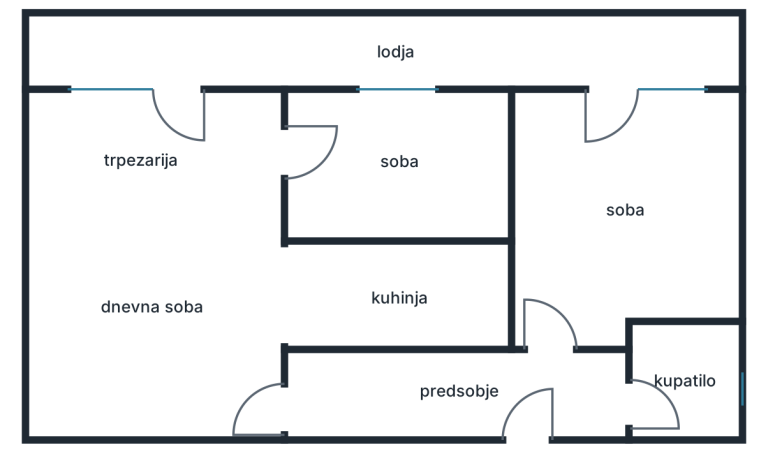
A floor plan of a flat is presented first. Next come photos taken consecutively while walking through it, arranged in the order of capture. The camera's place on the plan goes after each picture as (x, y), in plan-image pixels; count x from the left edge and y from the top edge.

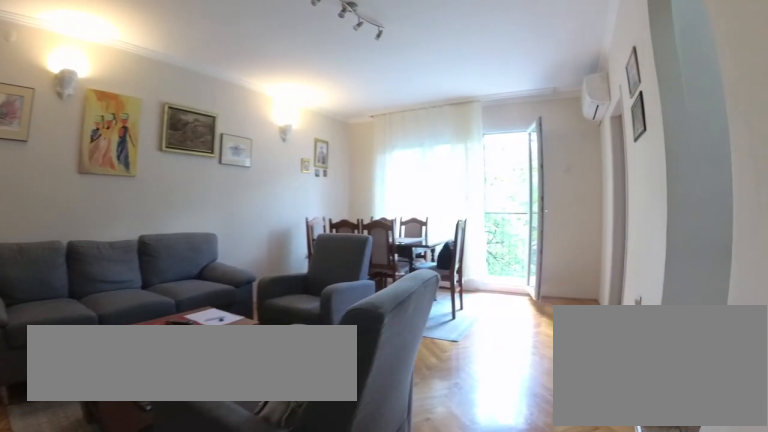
(257, 401)
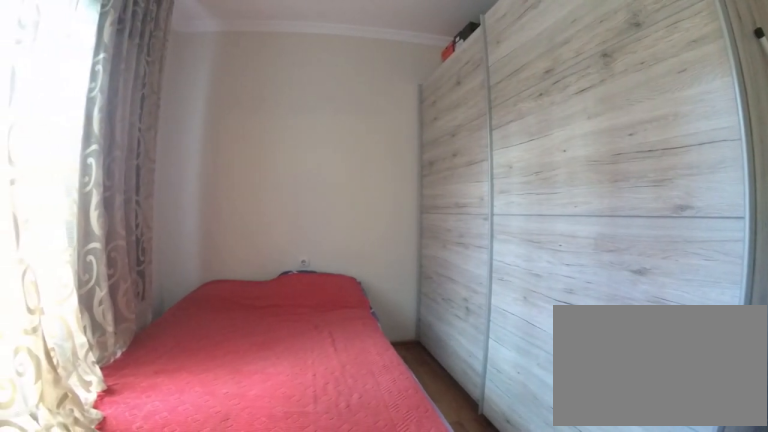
(267, 168)
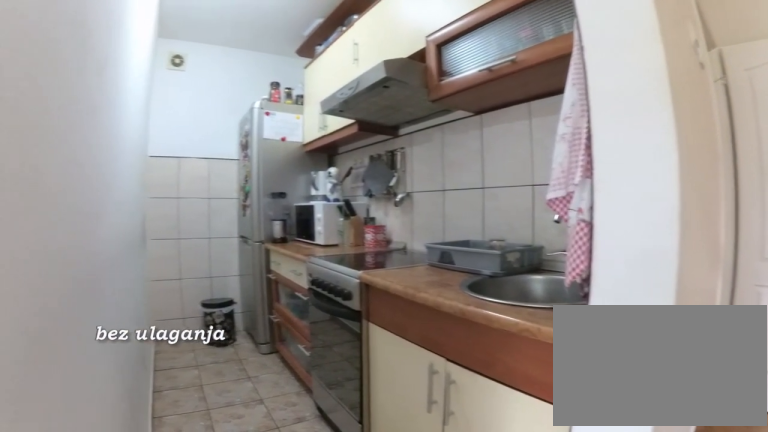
(240, 269)
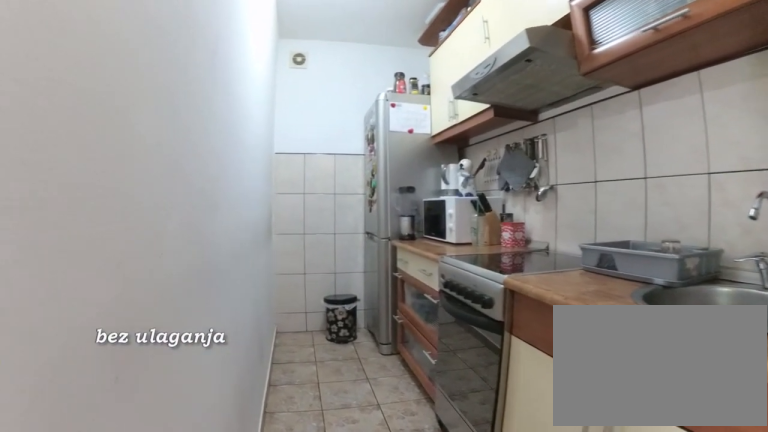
(262, 286)
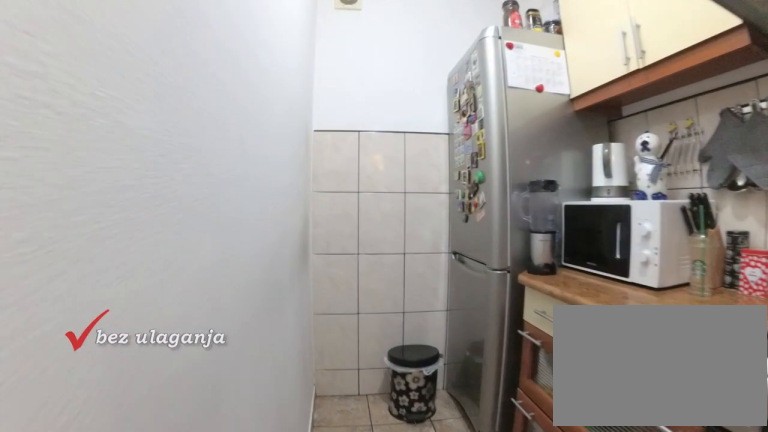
(358, 289)
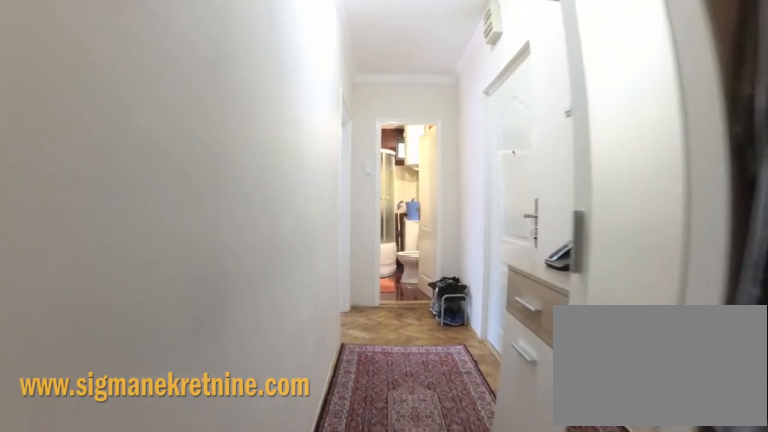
(300, 389)
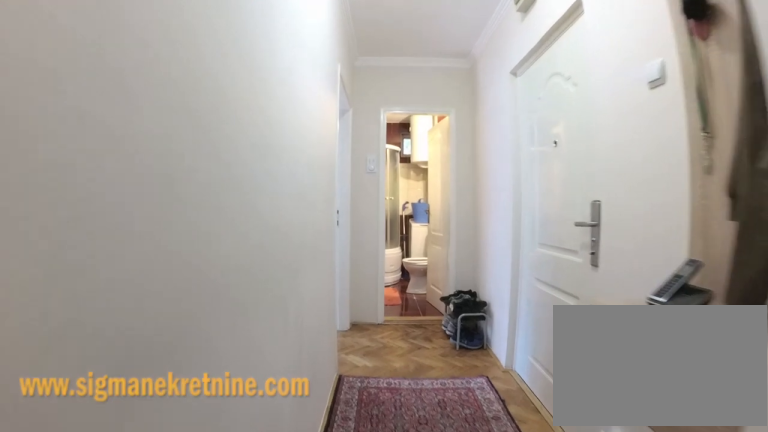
(357, 389)
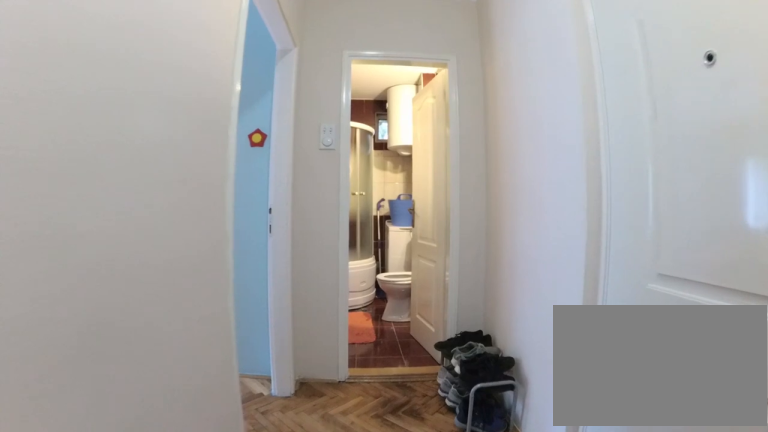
(479, 389)
